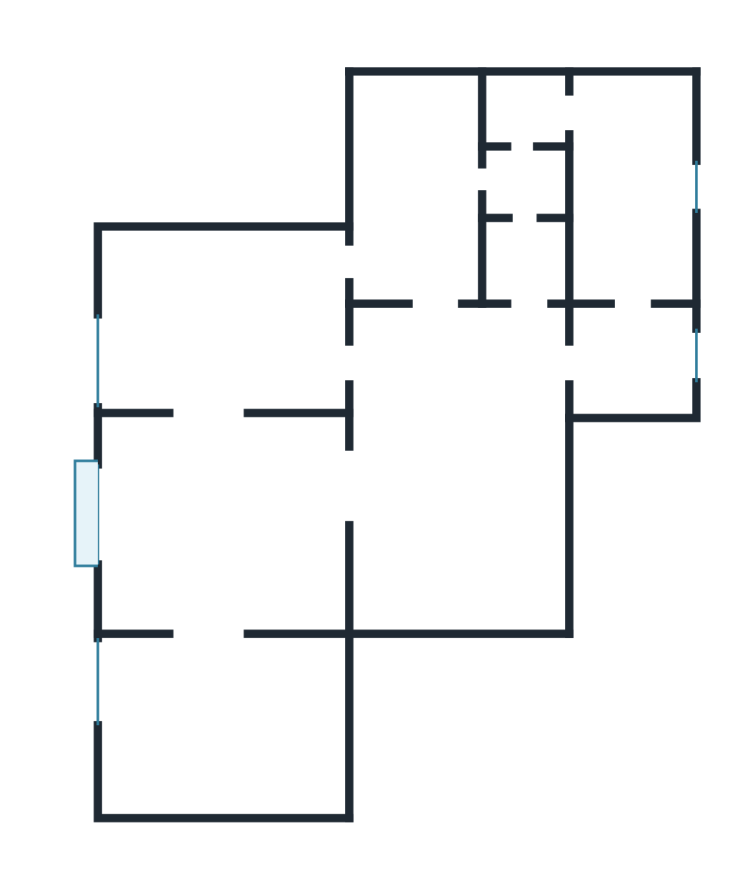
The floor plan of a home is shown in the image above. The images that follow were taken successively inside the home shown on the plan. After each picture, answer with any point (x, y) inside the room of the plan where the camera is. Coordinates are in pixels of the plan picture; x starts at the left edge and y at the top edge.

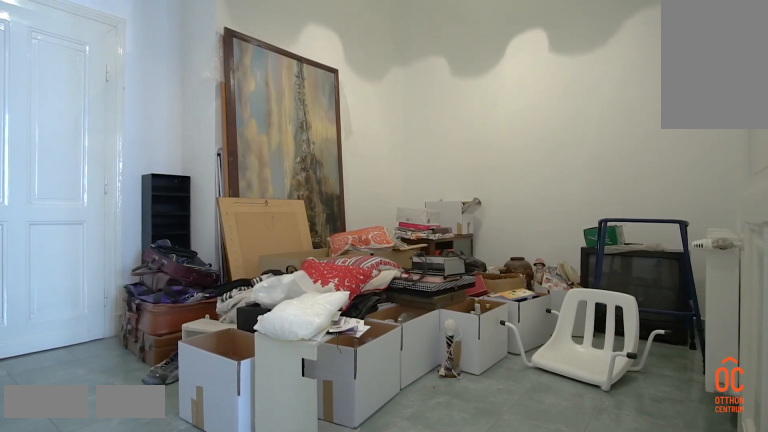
(460, 471)
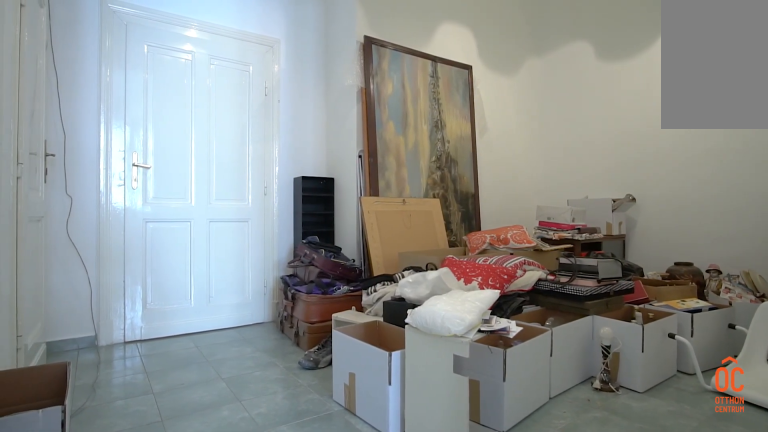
(460, 471)
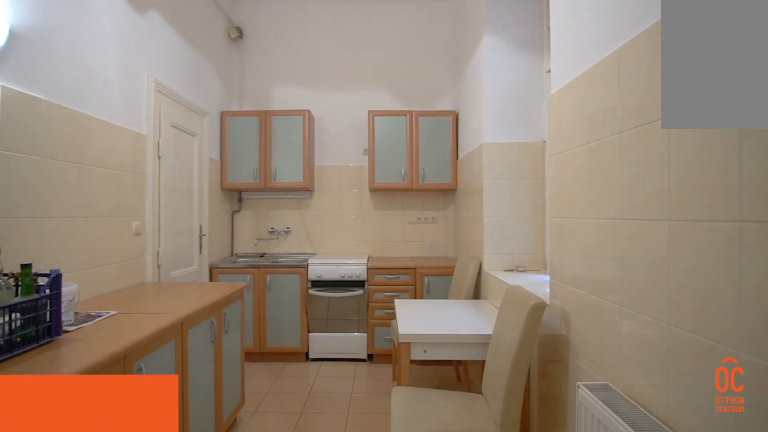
(632, 179)
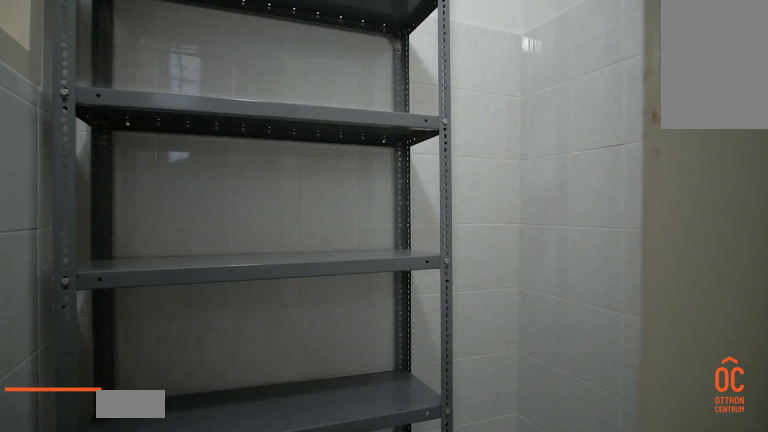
(537, 108)
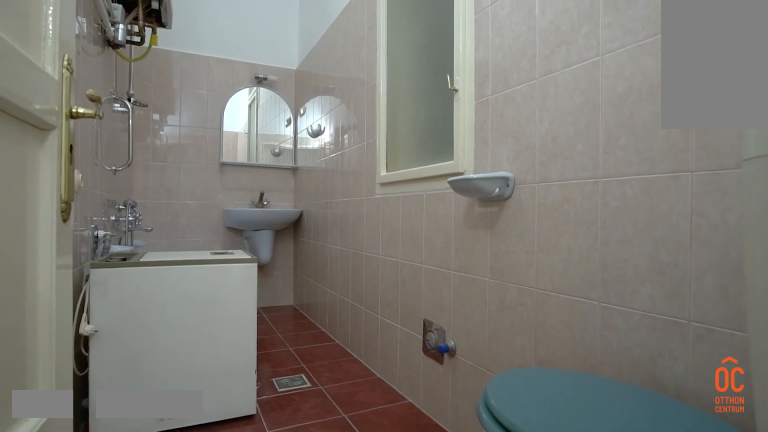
(414, 182)
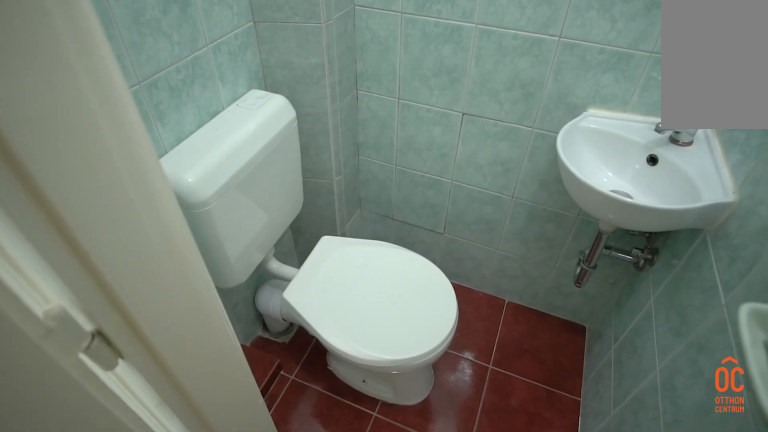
(528, 259)
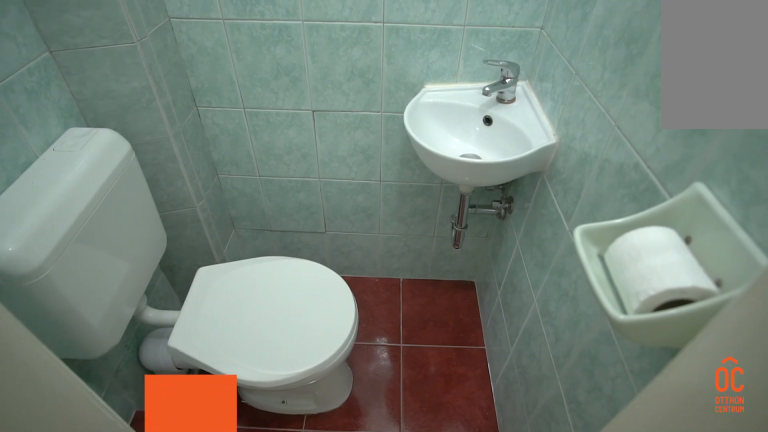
(528, 260)
